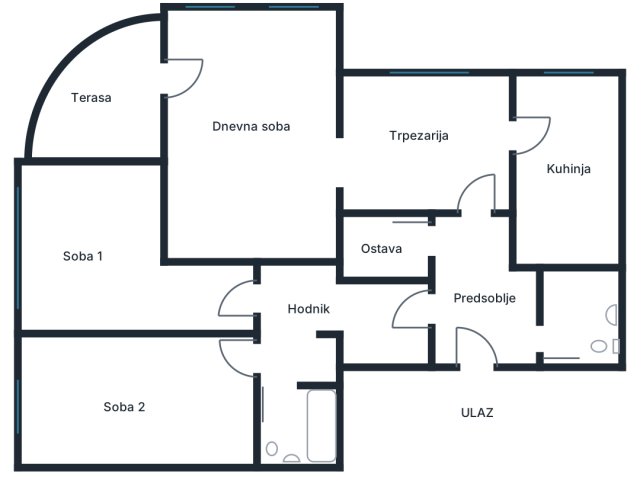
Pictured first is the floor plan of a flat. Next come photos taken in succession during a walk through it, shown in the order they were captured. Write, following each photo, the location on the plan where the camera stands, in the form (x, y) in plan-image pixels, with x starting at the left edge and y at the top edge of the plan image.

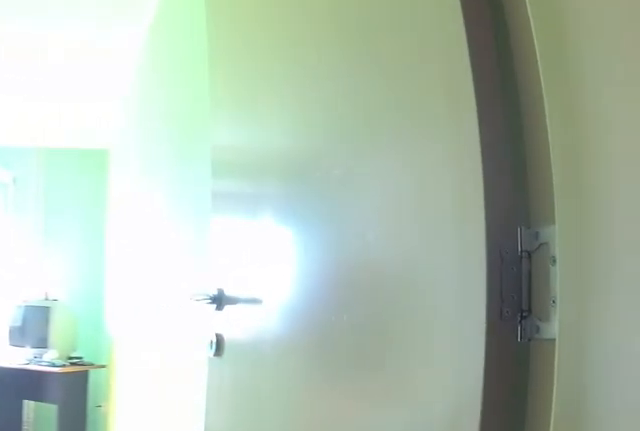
(286, 339)
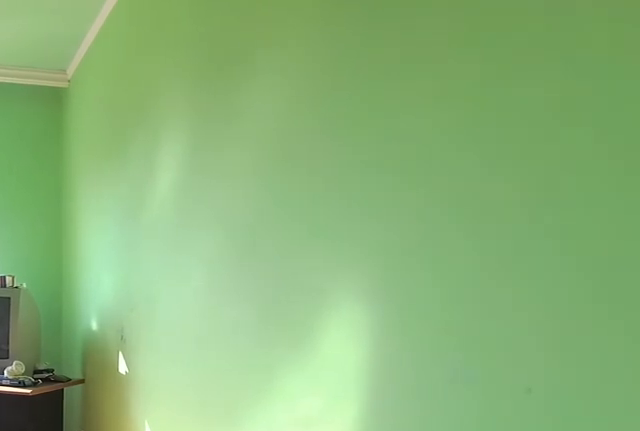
(209, 353)
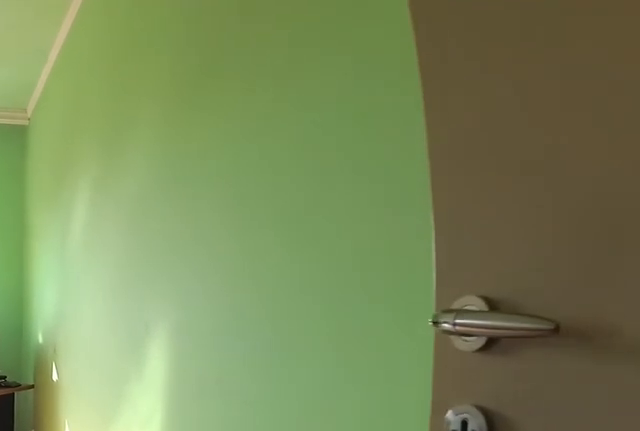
(241, 352)
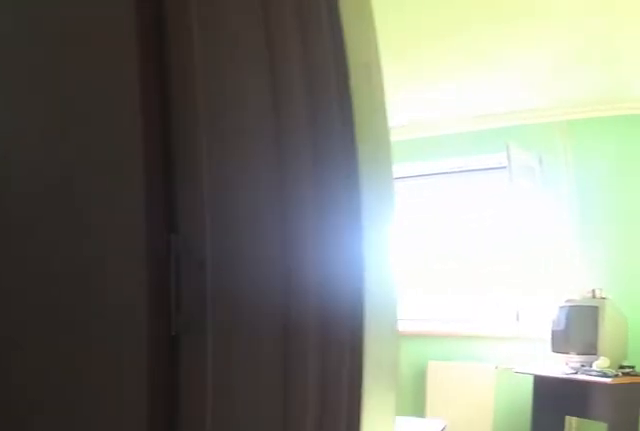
(301, 348)
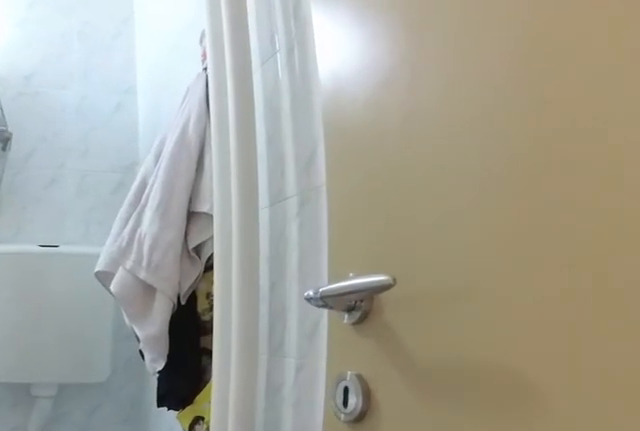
(285, 362)
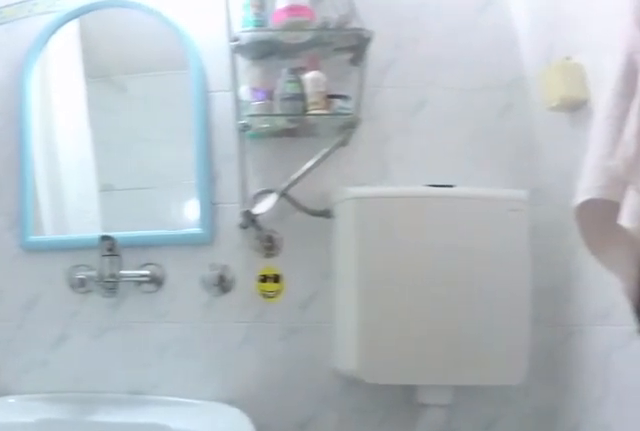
(282, 387)
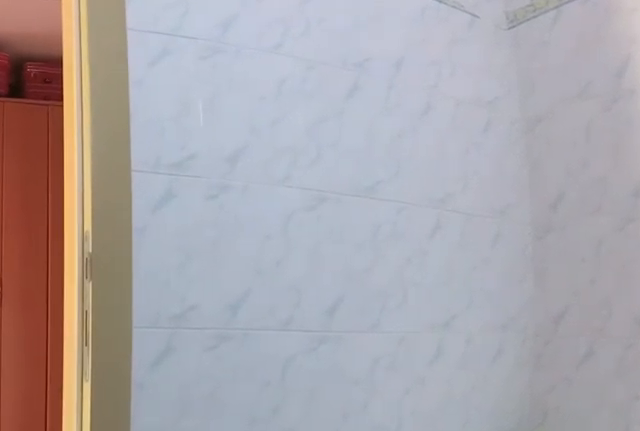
(301, 436)
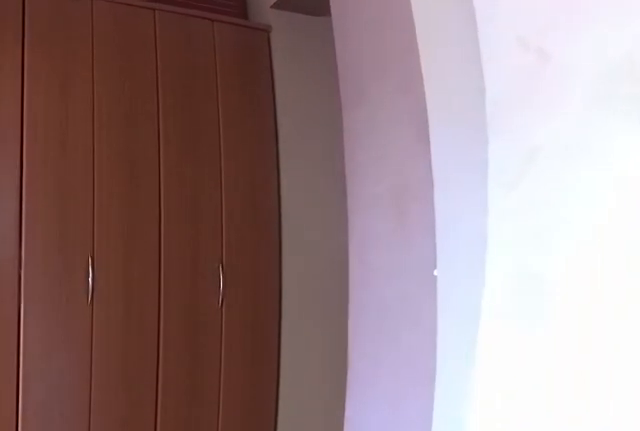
(295, 374)
